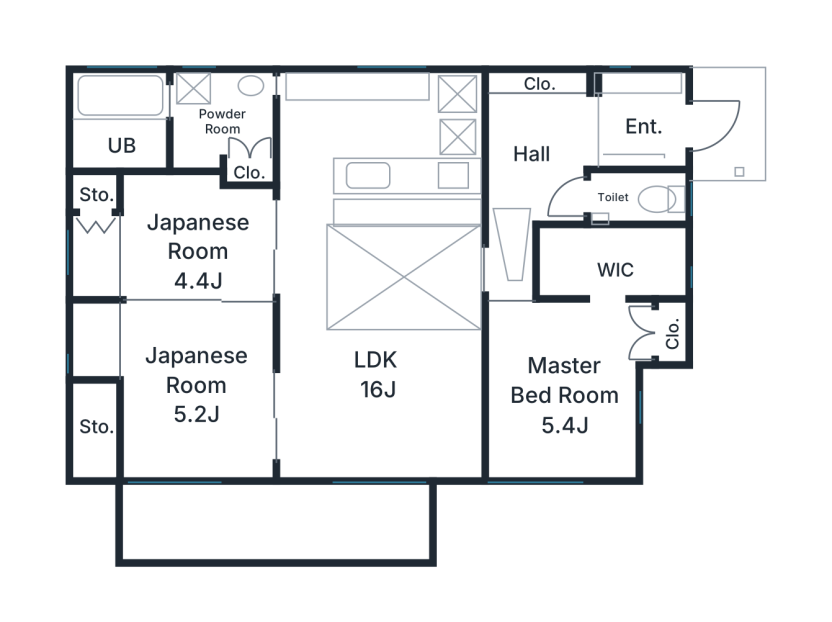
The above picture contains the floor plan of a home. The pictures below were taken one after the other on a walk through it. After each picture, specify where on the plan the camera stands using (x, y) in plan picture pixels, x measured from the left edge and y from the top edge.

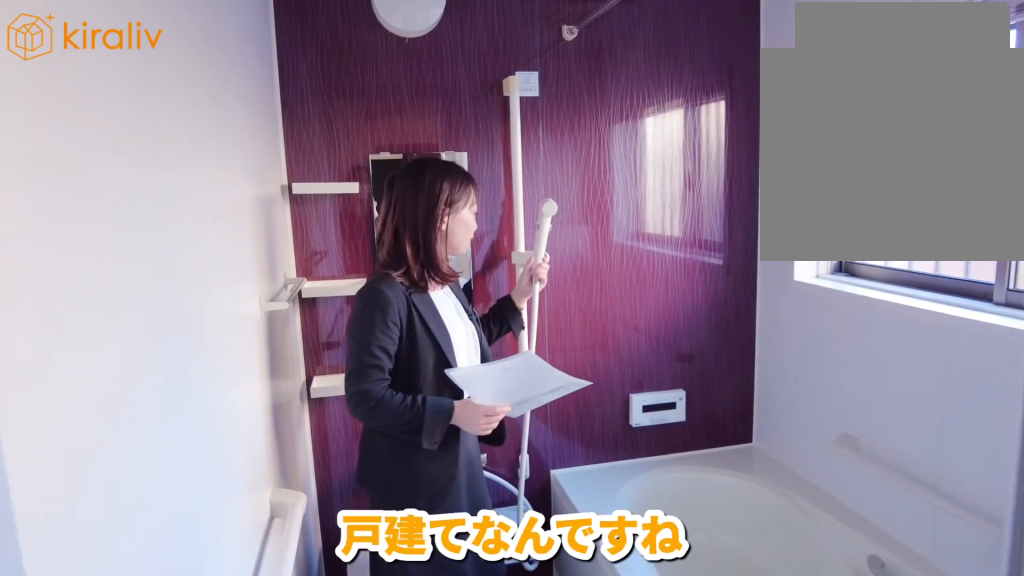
(126, 148)
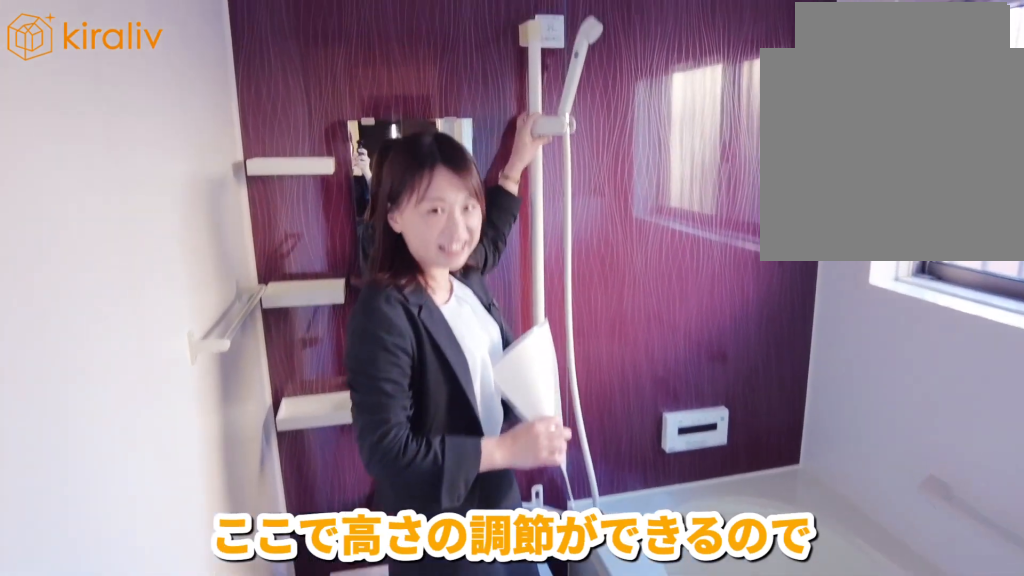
(125, 148)
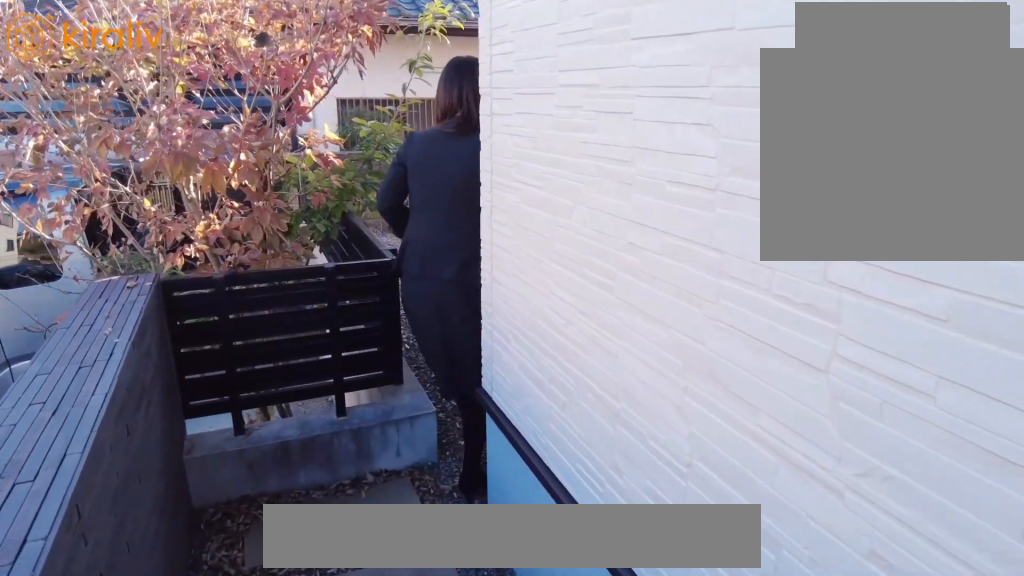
(684, 371)
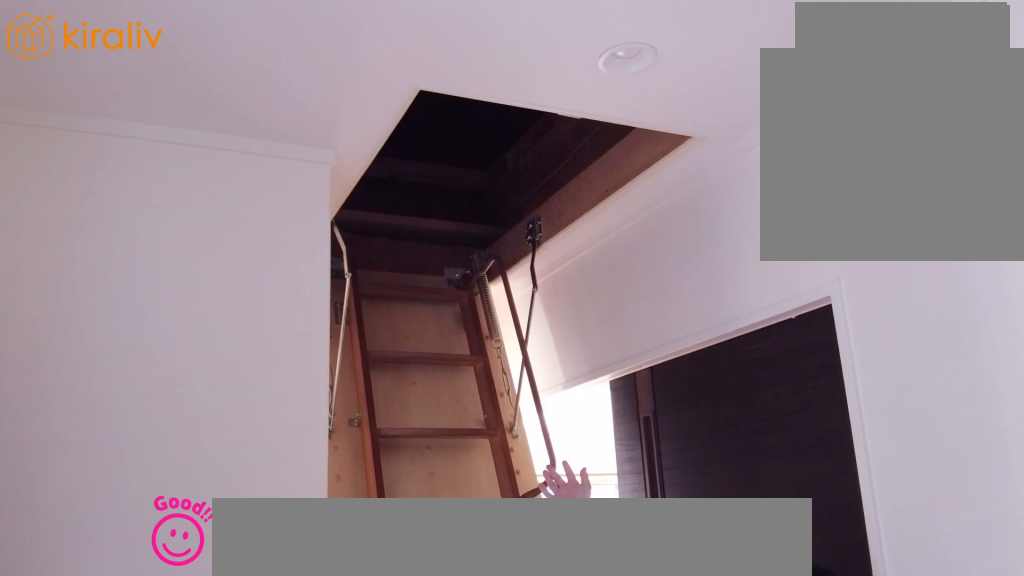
(512, 233)
